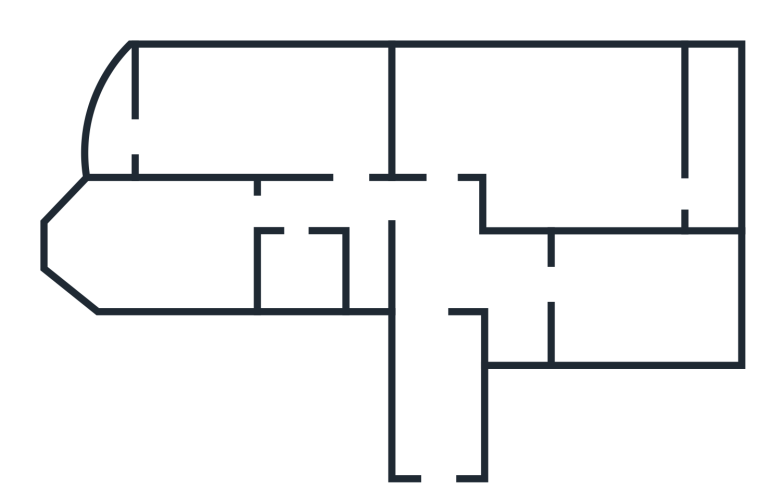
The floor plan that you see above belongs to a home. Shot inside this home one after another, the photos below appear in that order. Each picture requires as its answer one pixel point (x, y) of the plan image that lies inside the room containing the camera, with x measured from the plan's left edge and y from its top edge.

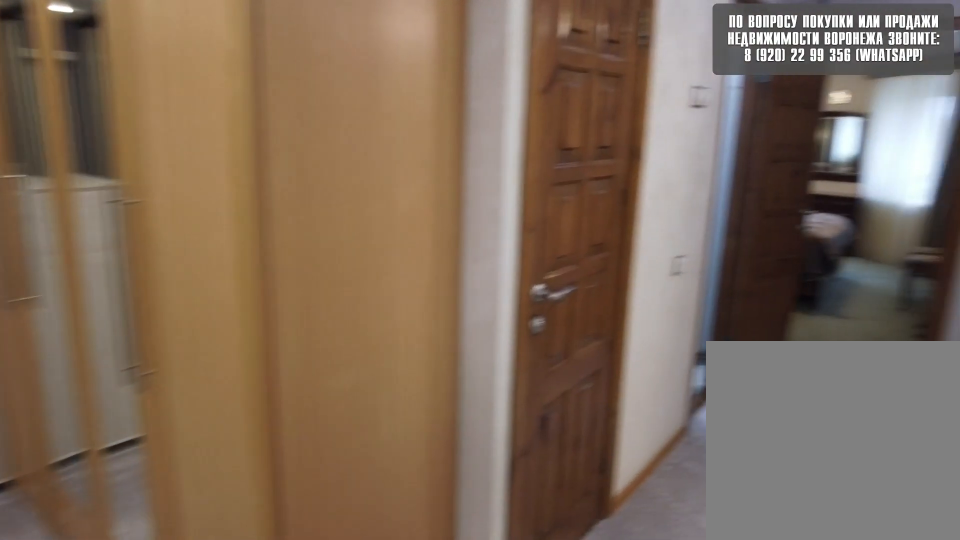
(439, 215)
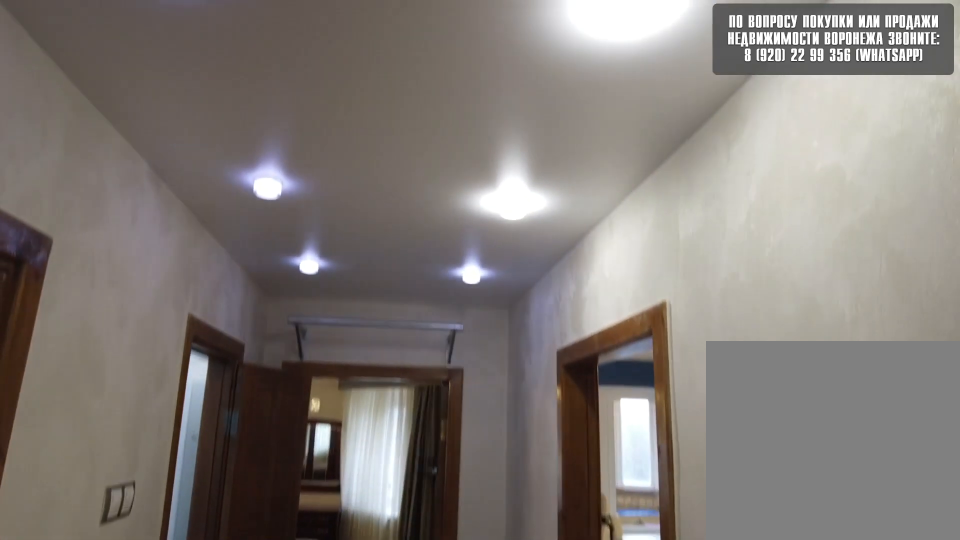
(439, 215)
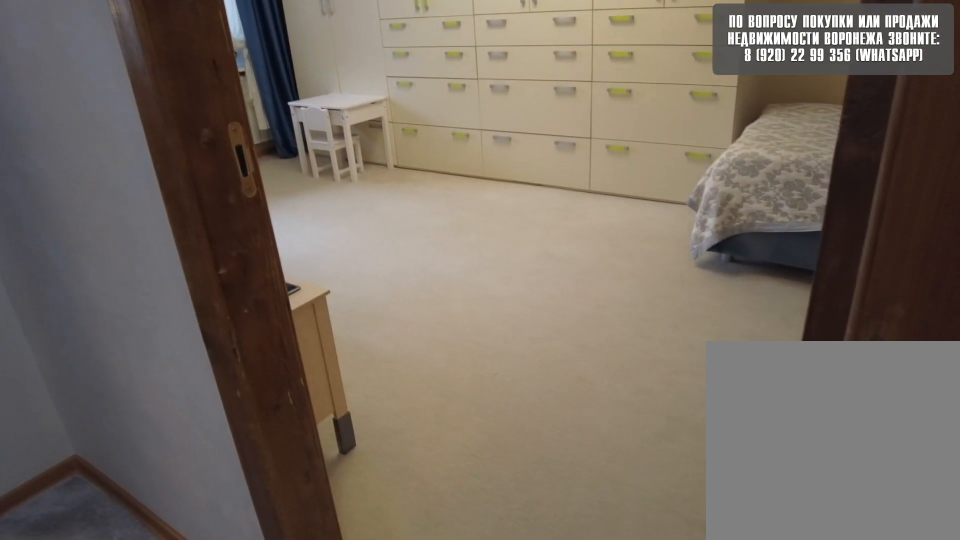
(349, 202)
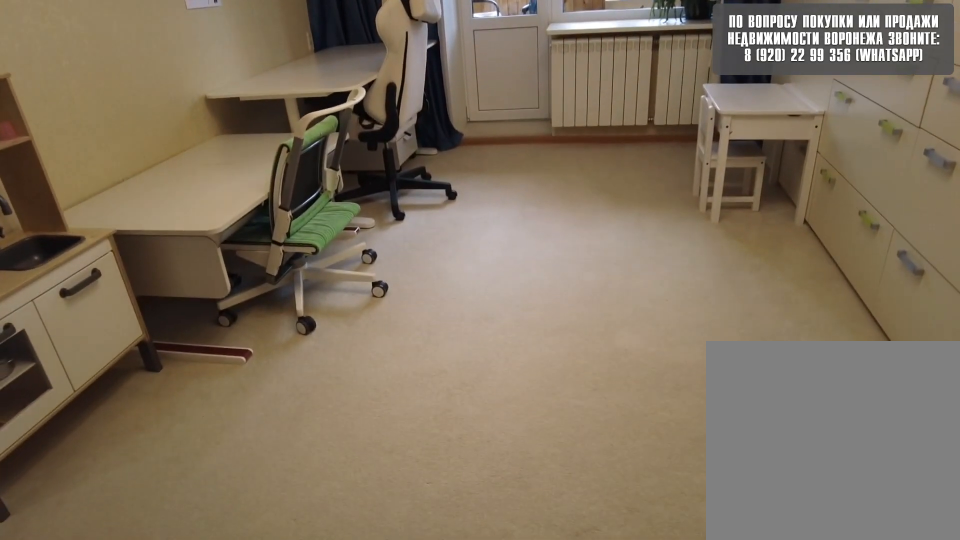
(315, 121)
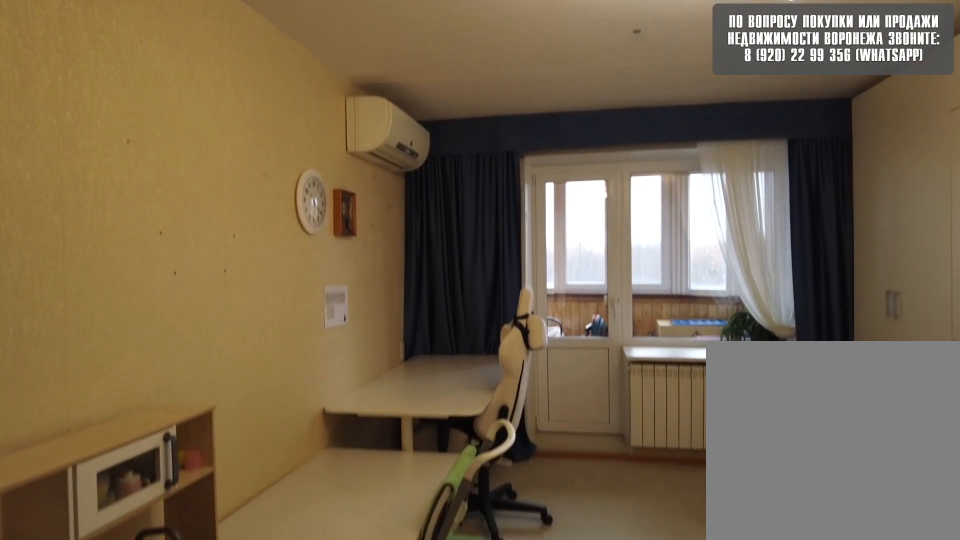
(315, 121)
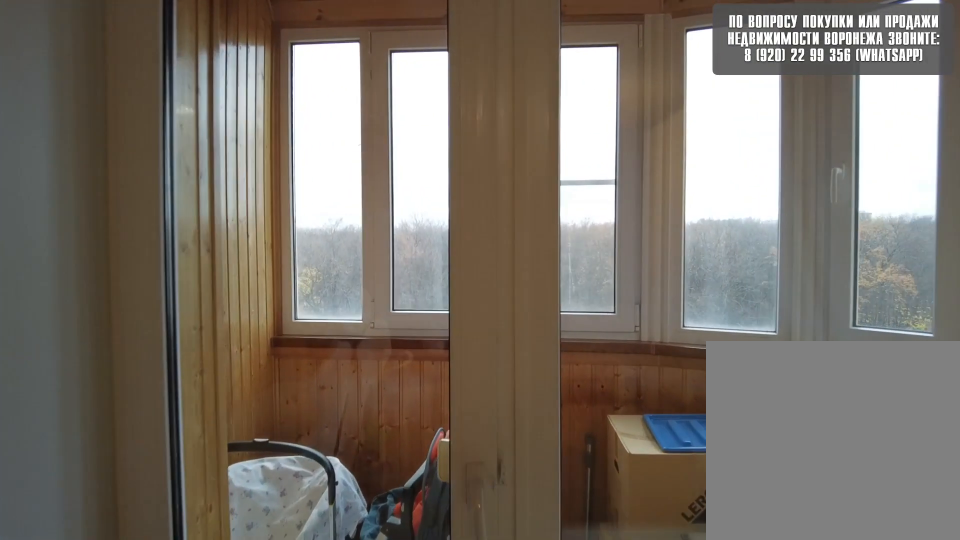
(186, 124)
